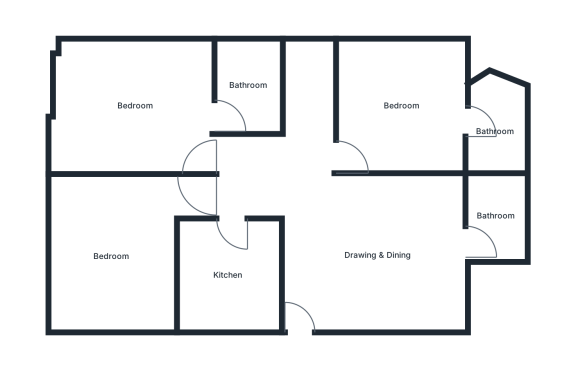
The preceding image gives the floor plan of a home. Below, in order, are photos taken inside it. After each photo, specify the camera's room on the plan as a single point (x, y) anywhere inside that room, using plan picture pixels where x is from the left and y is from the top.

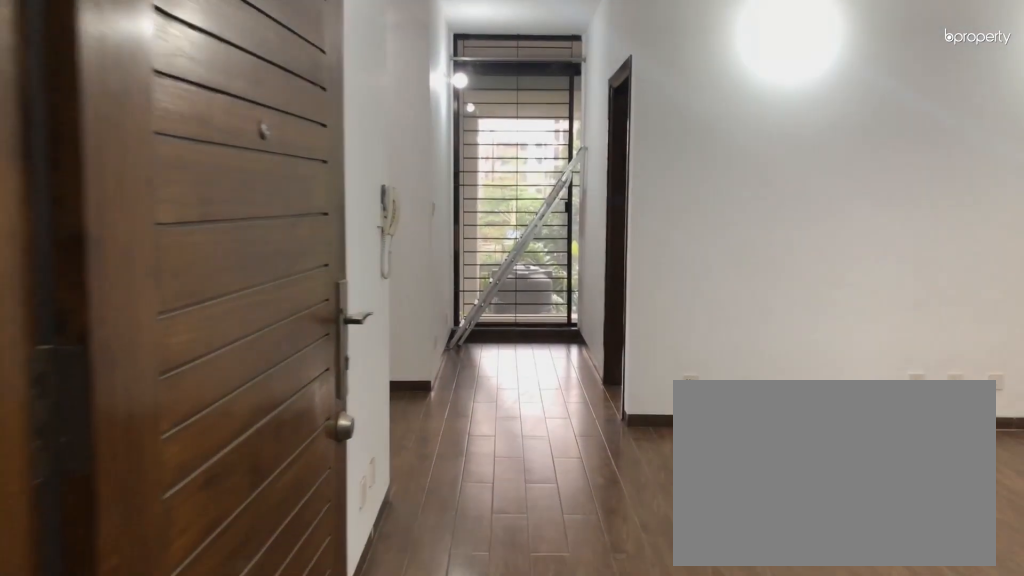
(305, 319)
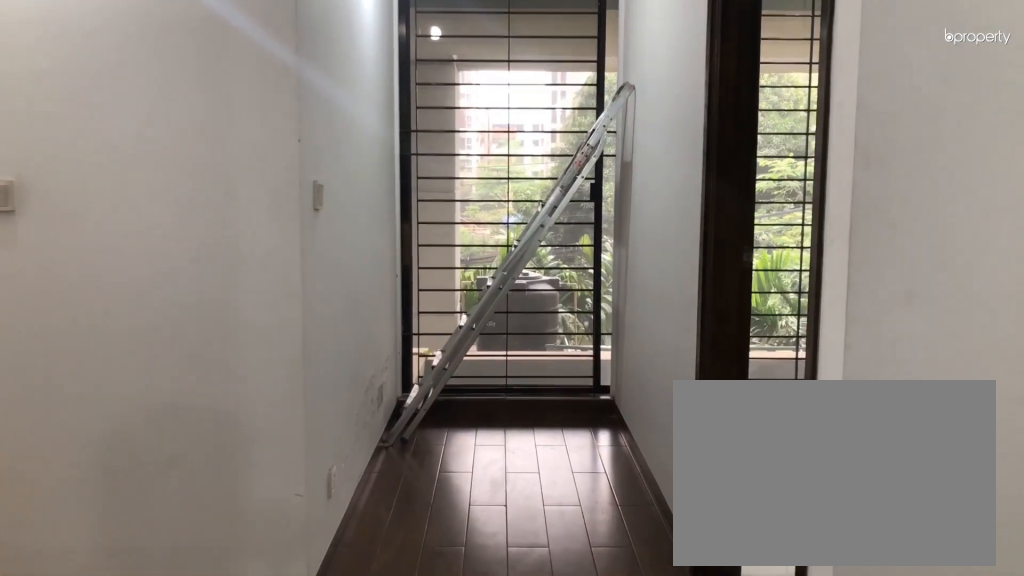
(376, 256)
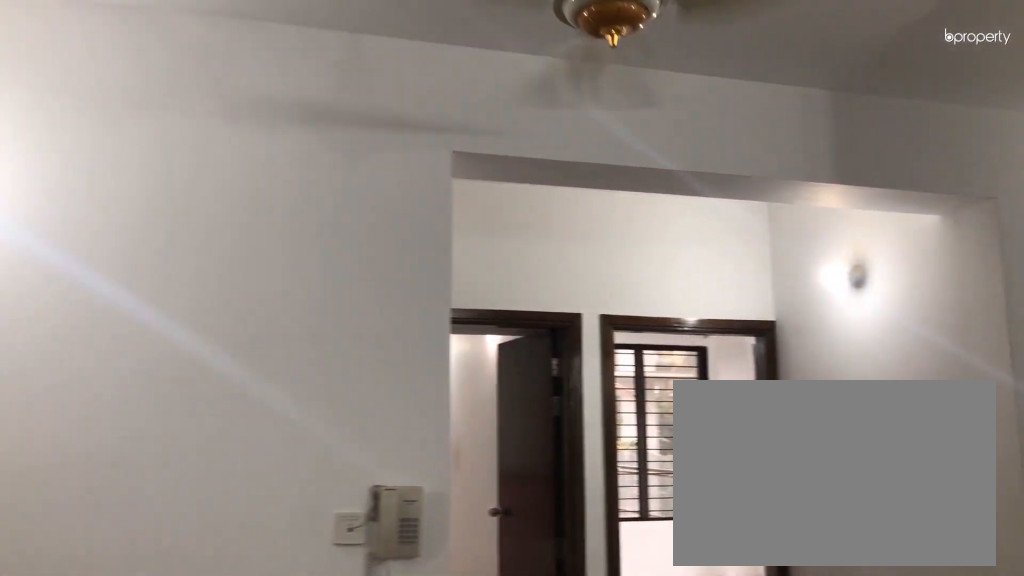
(376, 256)
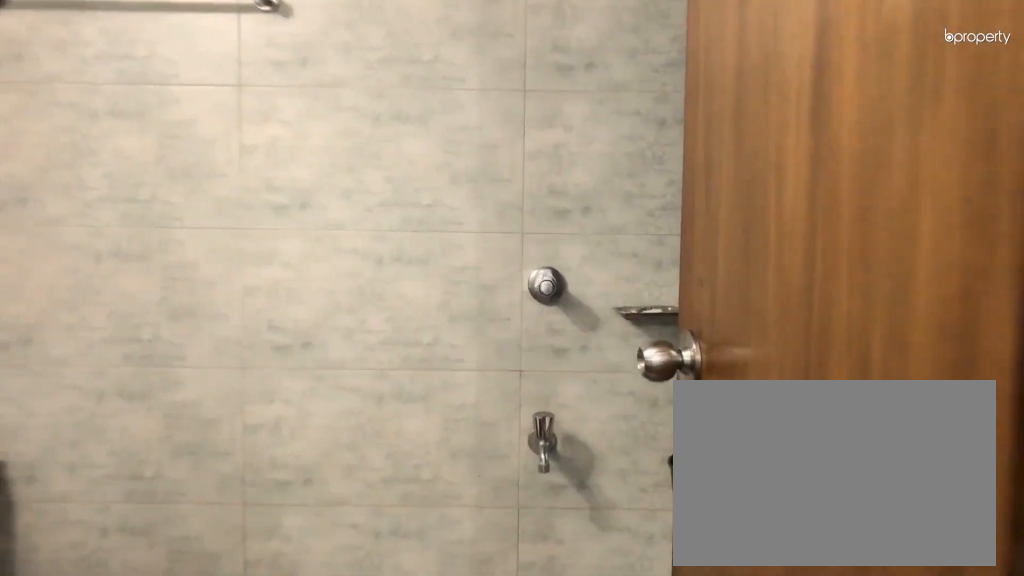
(496, 216)
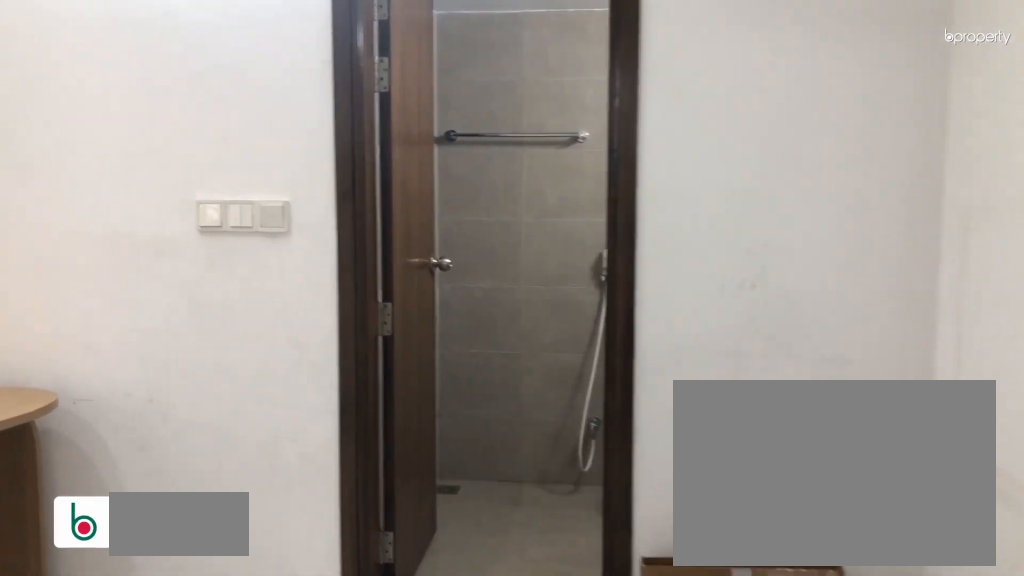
(401, 106)
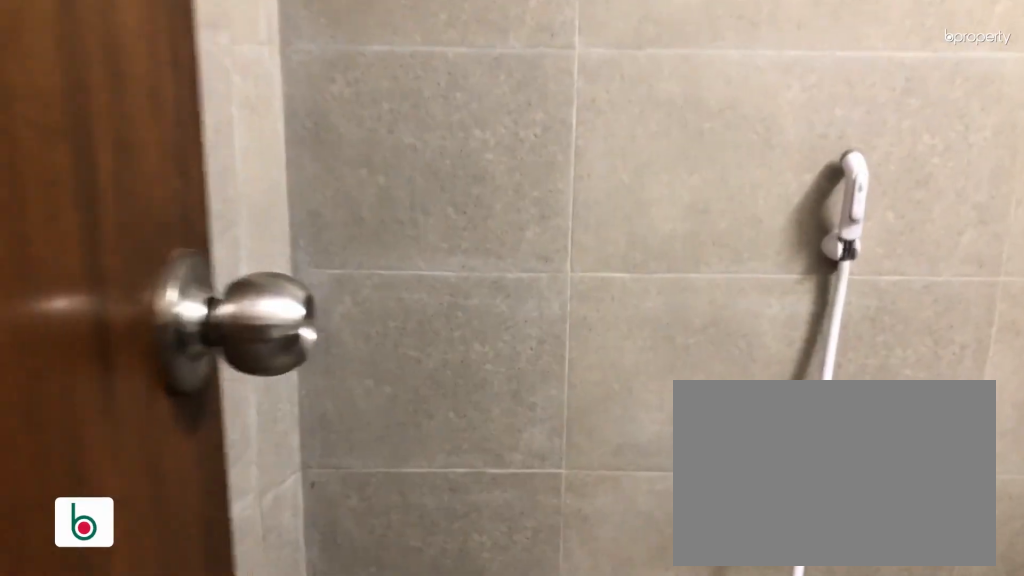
(494, 132)
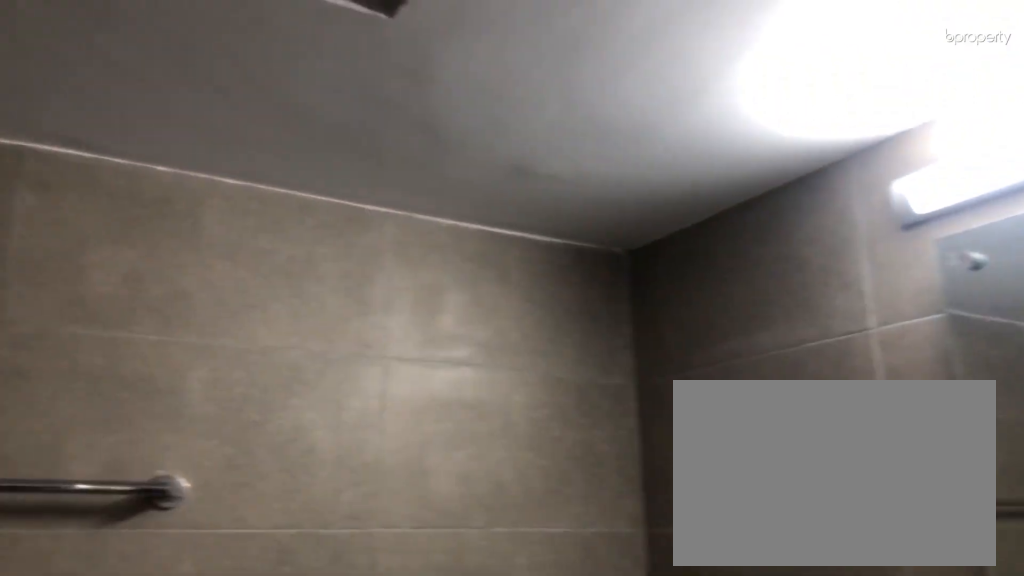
(494, 132)
